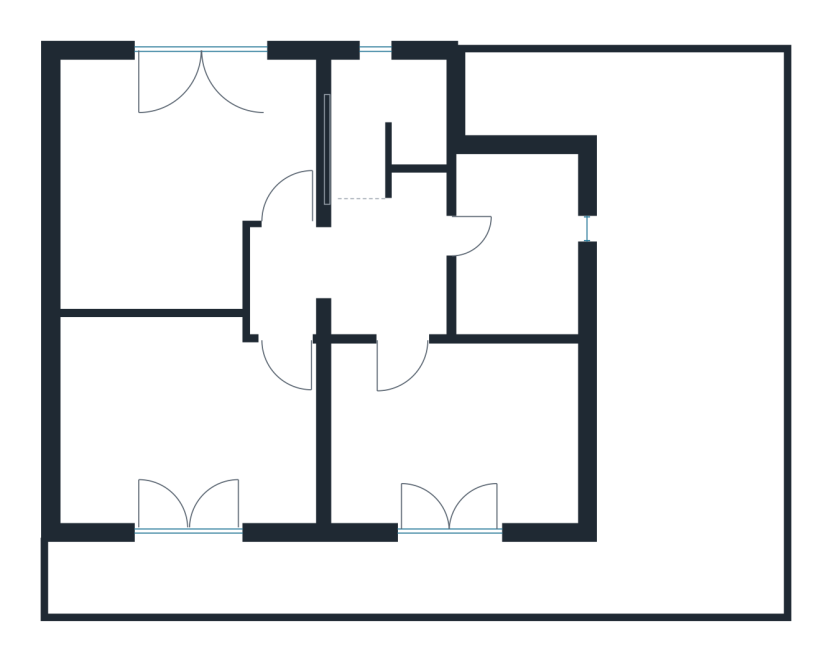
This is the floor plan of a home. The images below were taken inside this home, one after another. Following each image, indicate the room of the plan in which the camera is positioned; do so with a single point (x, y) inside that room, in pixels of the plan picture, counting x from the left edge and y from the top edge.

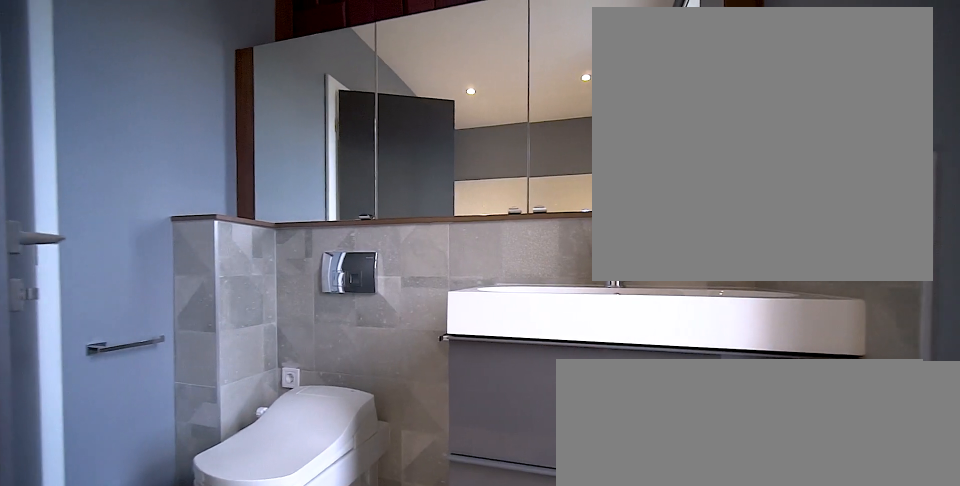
(523, 251)
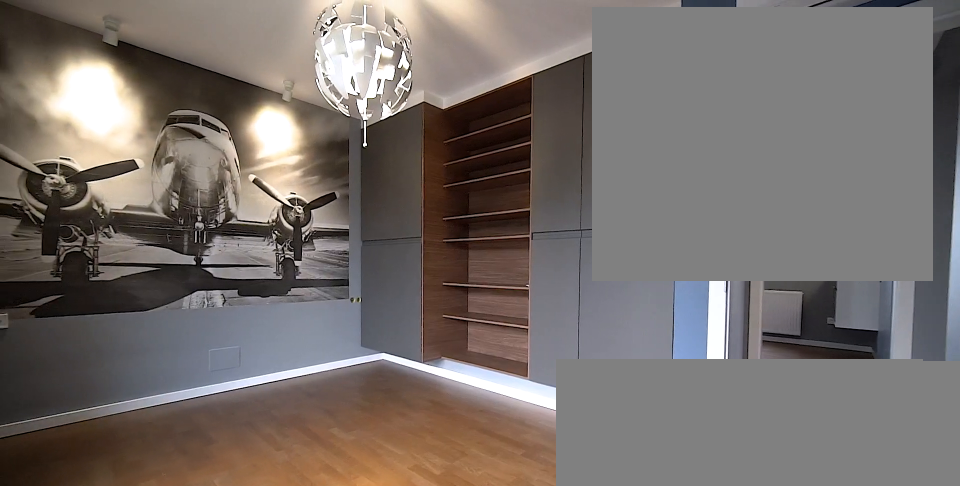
(200, 419)
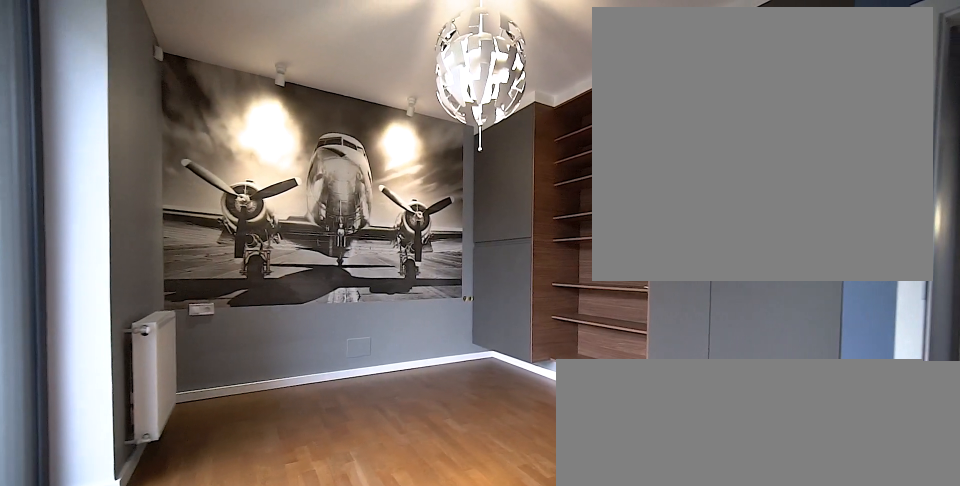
(200, 419)
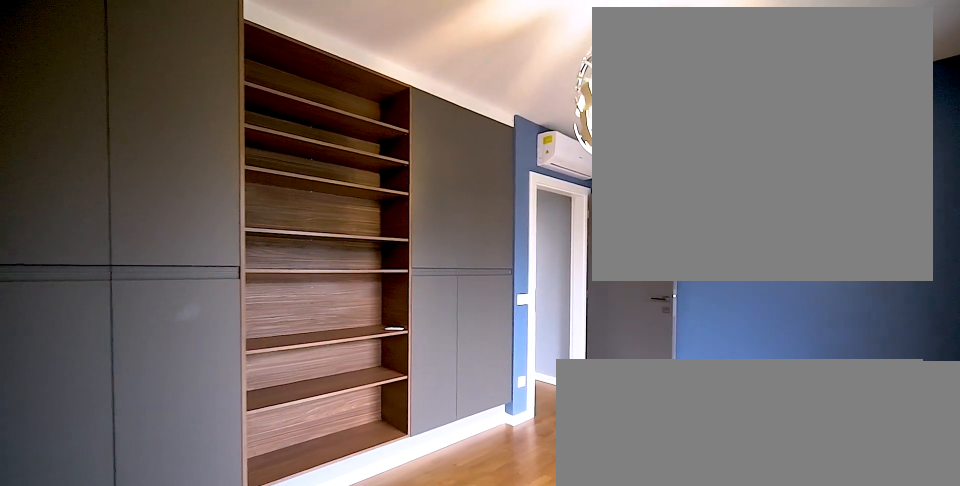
(200, 419)
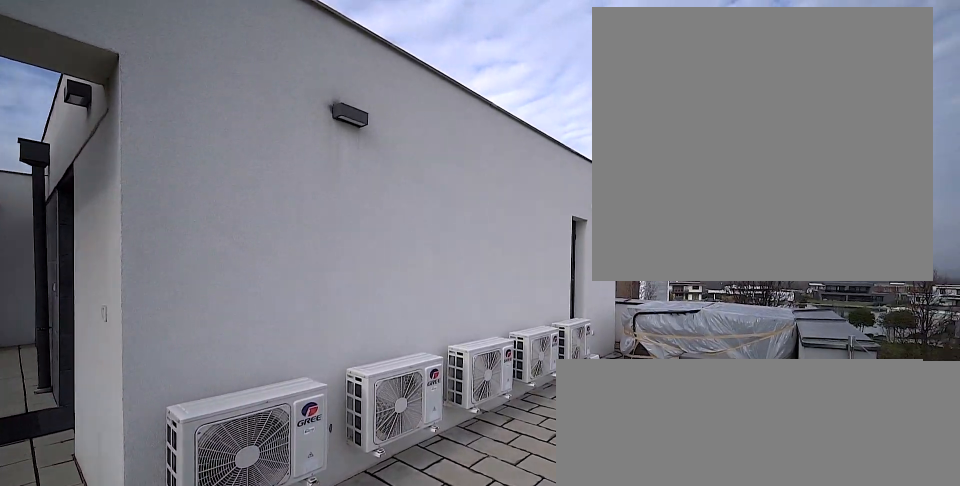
(694, 362)
